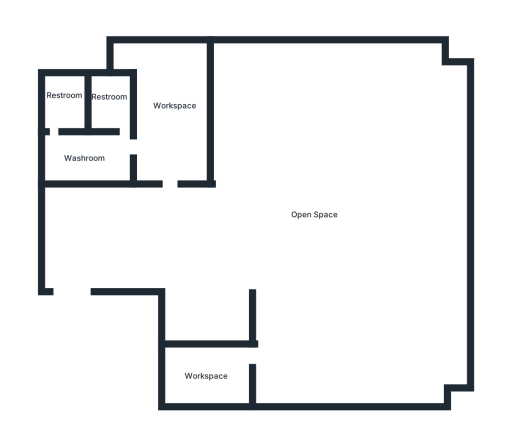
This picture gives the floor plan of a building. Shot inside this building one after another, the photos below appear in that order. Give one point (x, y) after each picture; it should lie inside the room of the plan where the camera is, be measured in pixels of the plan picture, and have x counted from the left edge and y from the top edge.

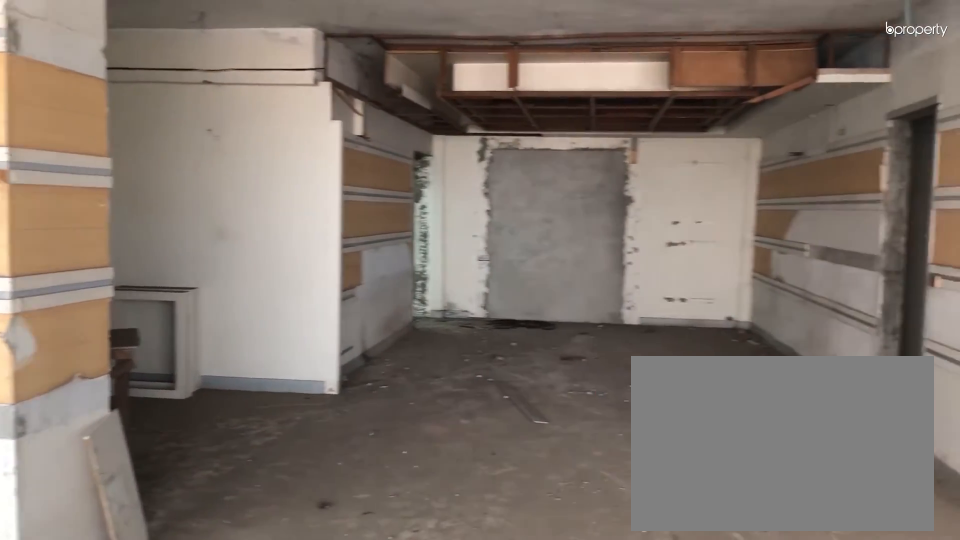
(319, 200)
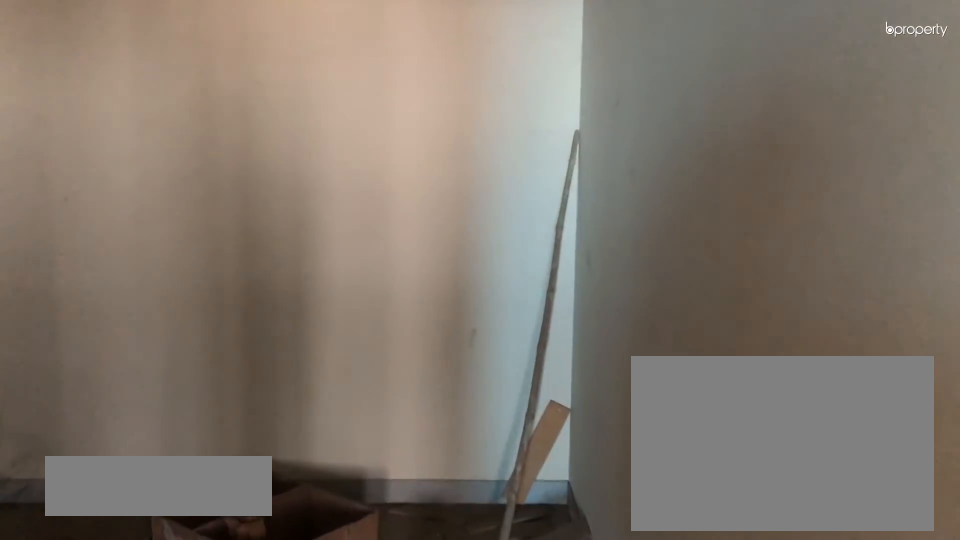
(209, 378)
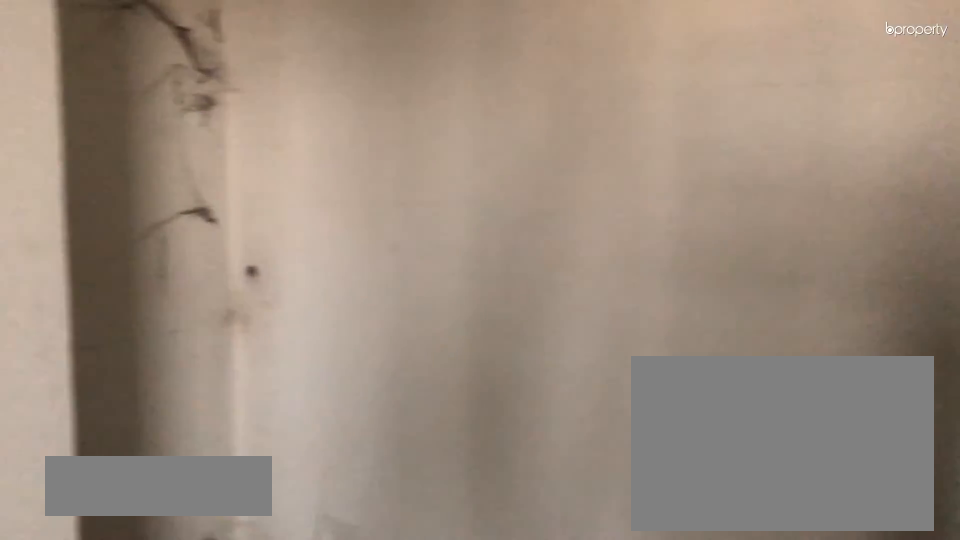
(209, 378)
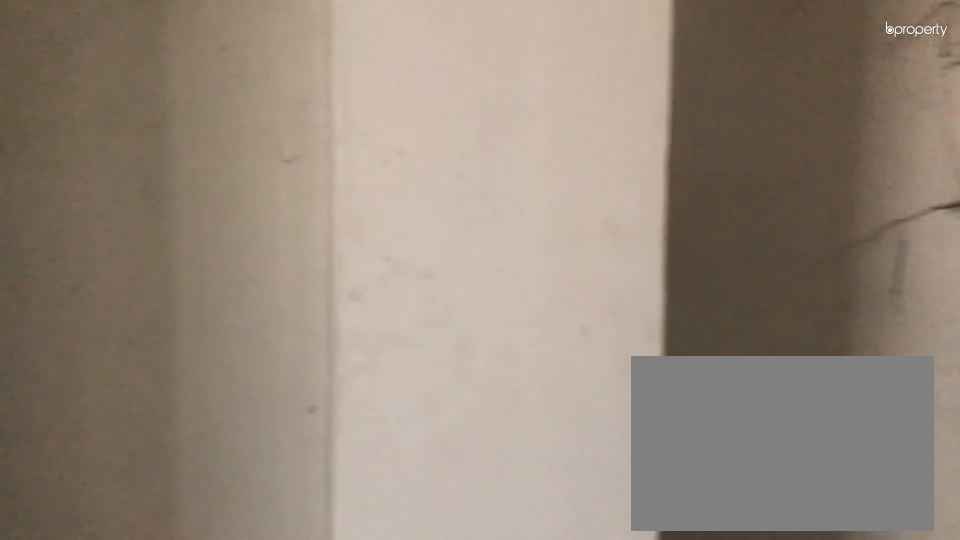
(209, 378)
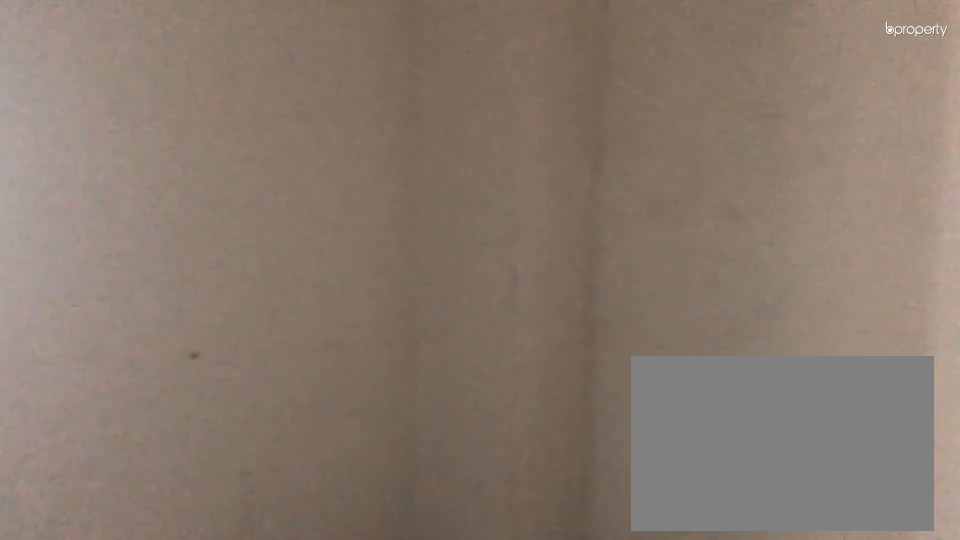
(209, 378)
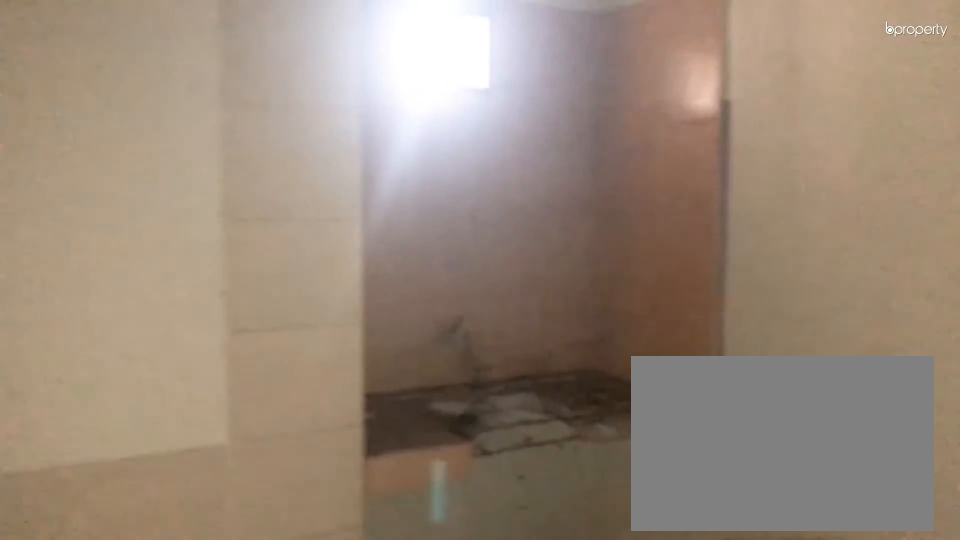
(168, 120)
